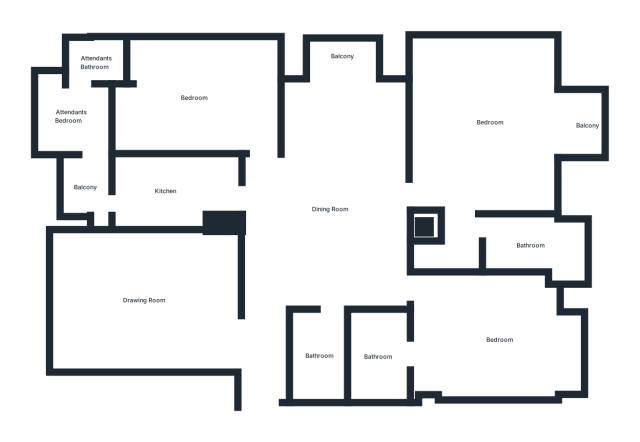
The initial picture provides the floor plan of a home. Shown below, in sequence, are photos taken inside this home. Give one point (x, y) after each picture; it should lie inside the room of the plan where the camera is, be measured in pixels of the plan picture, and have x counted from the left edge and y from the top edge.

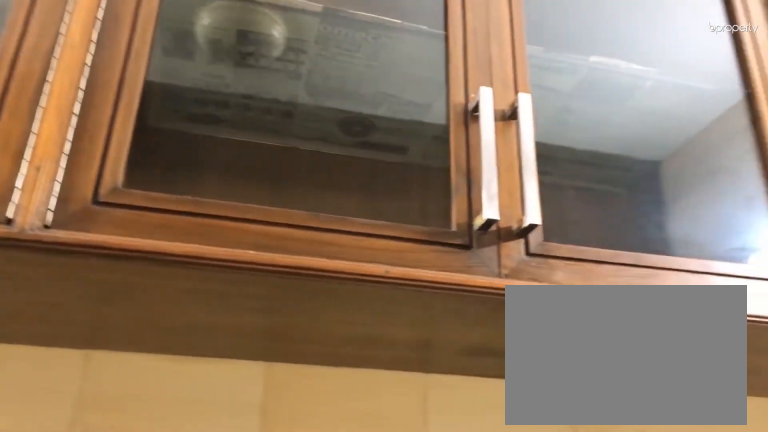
(169, 187)
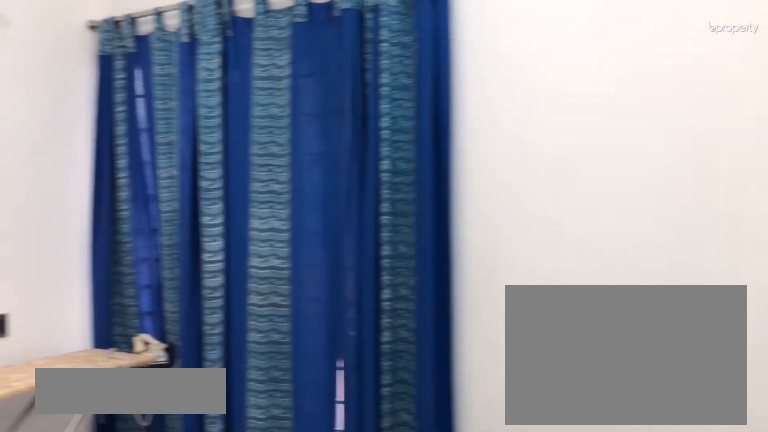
(193, 96)
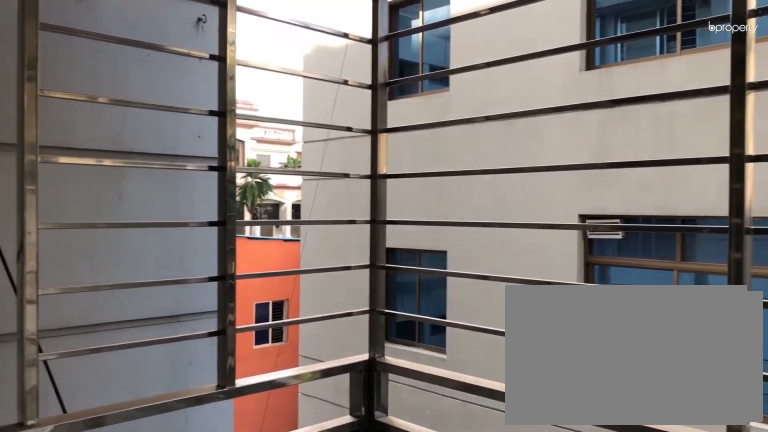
(344, 55)
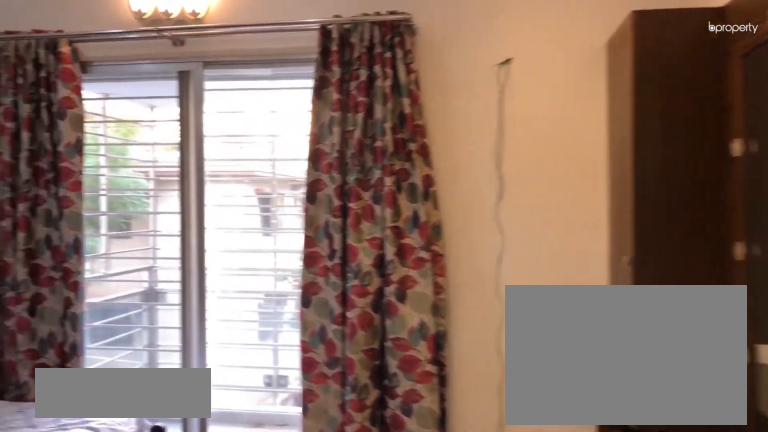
(490, 122)
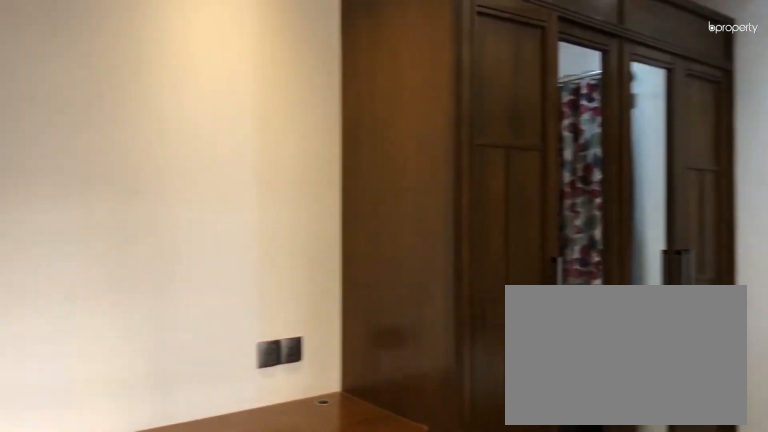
(490, 122)
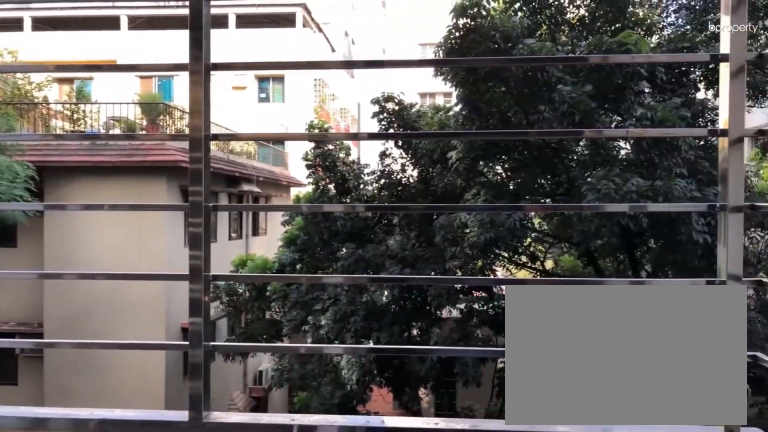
(590, 126)
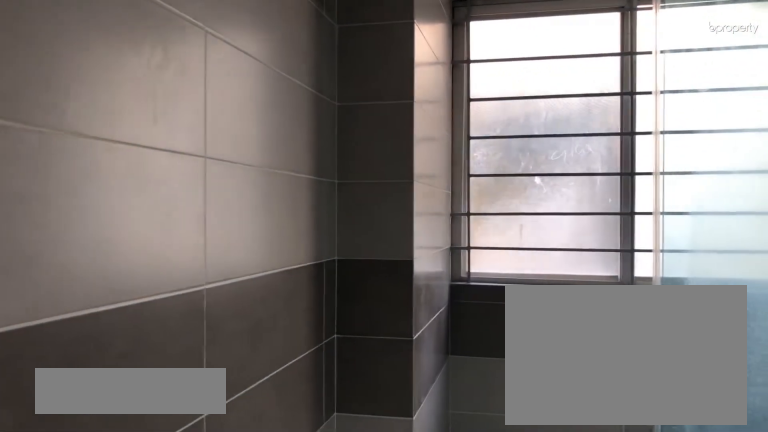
(537, 246)
